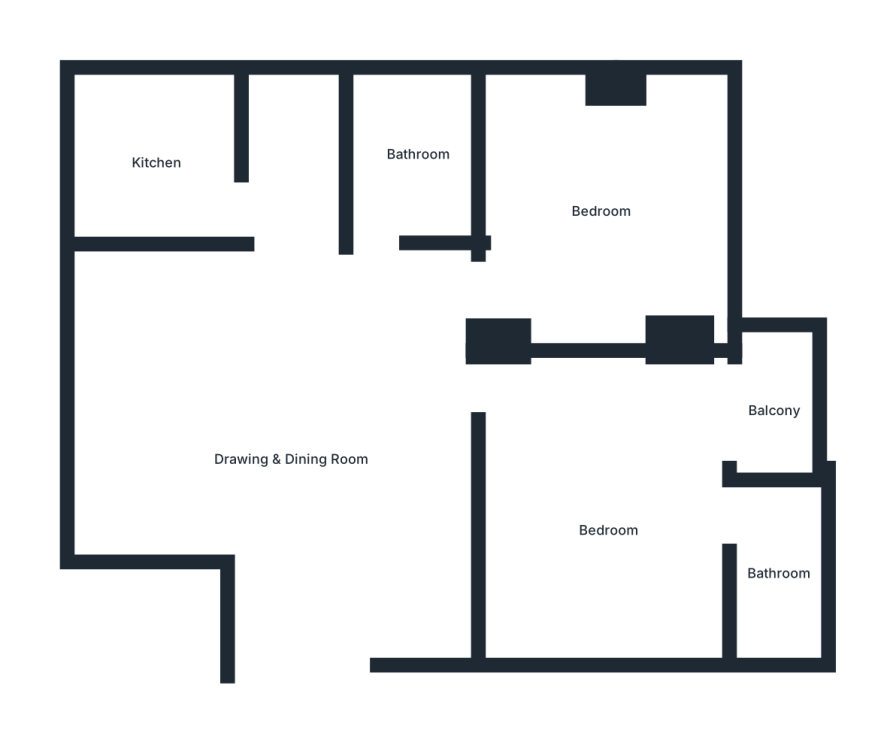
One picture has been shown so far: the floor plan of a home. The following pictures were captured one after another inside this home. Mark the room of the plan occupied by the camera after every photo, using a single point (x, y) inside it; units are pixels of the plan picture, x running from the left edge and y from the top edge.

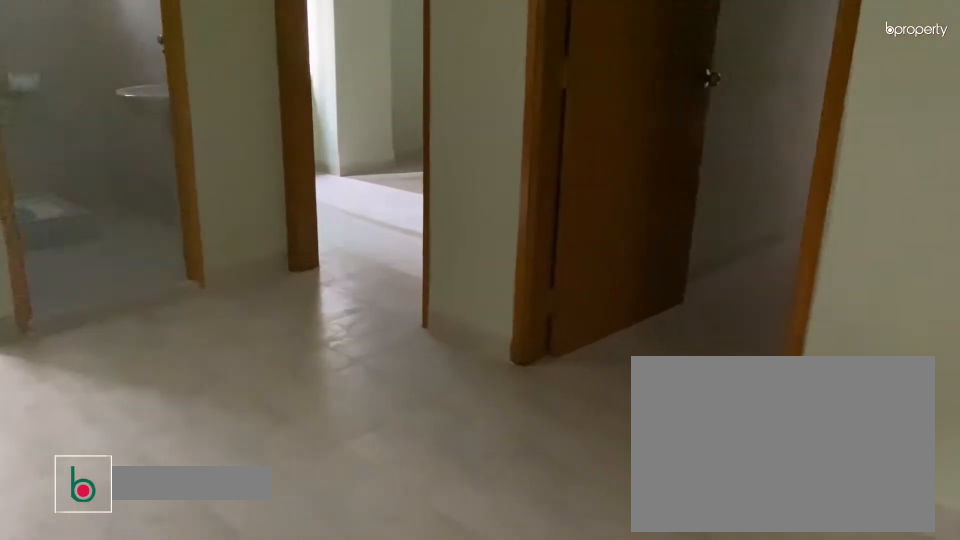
(299, 467)
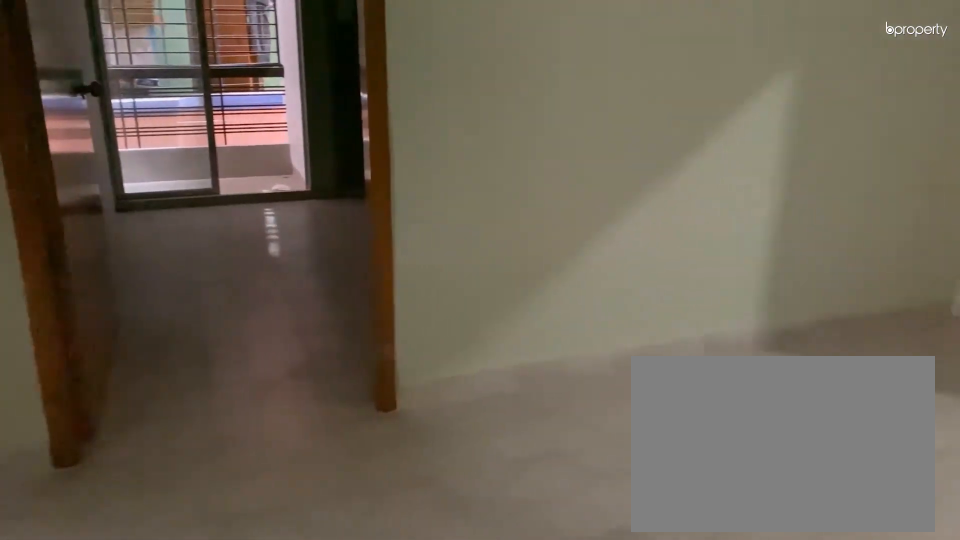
(299, 467)
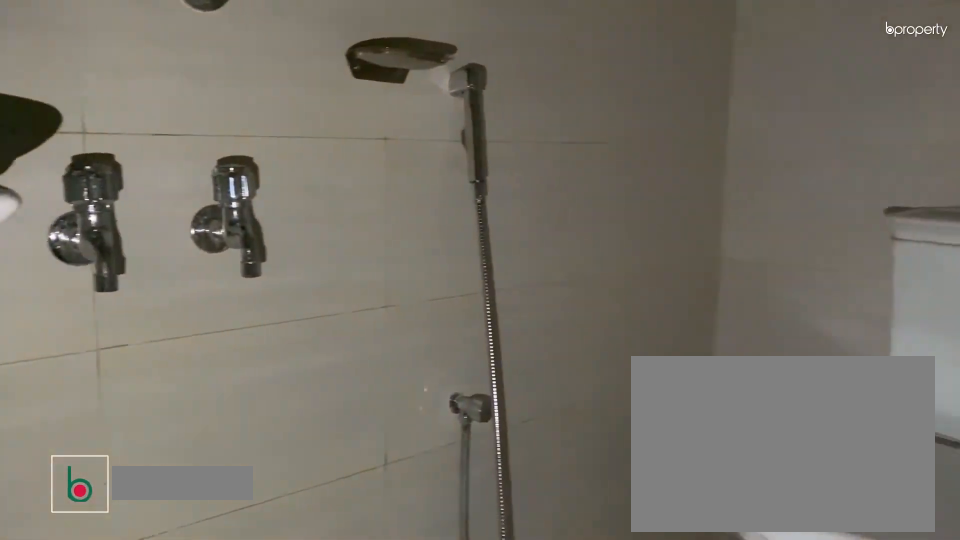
(778, 576)
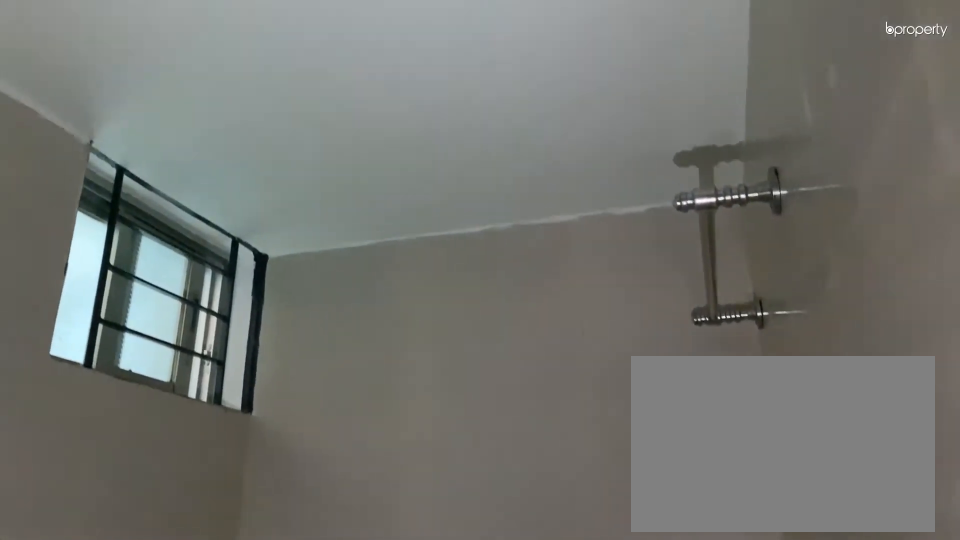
(779, 575)
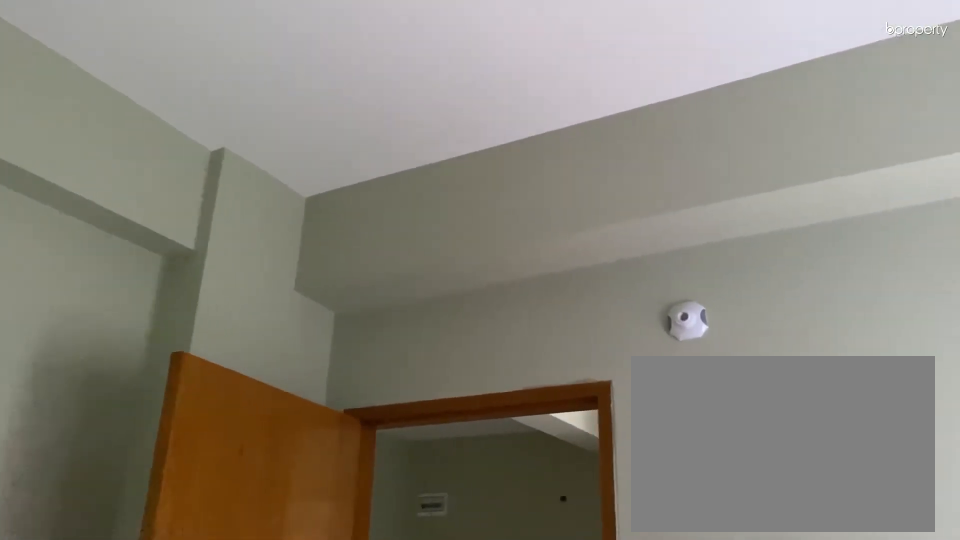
(602, 209)
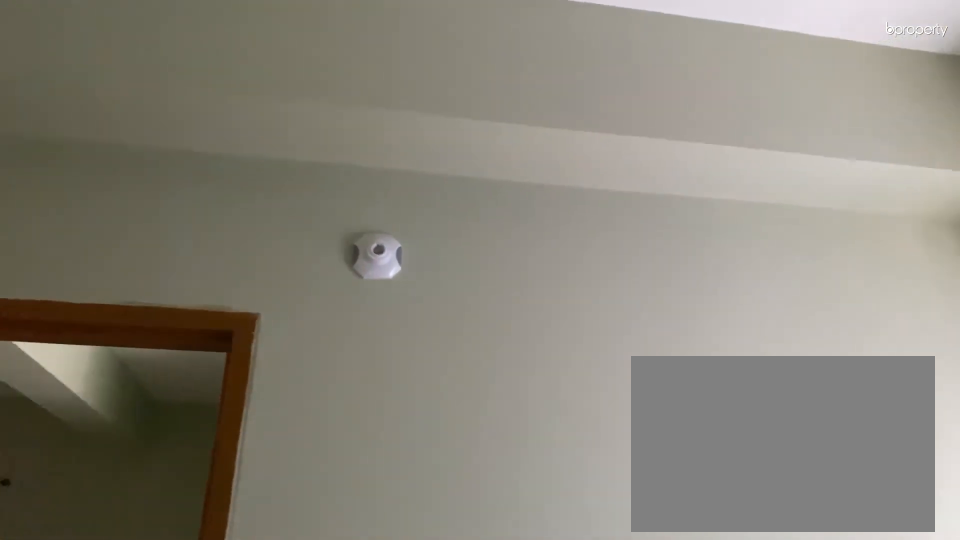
(602, 209)
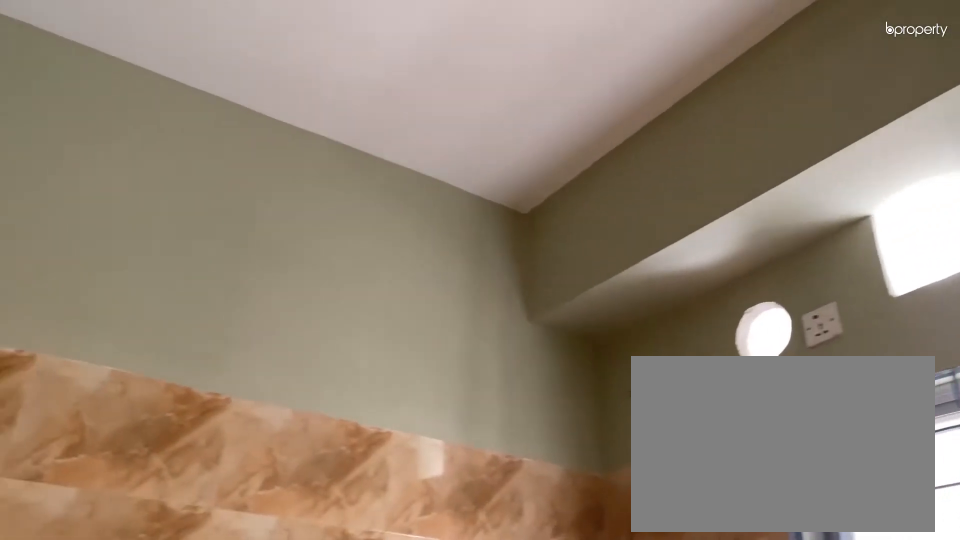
(161, 164)
